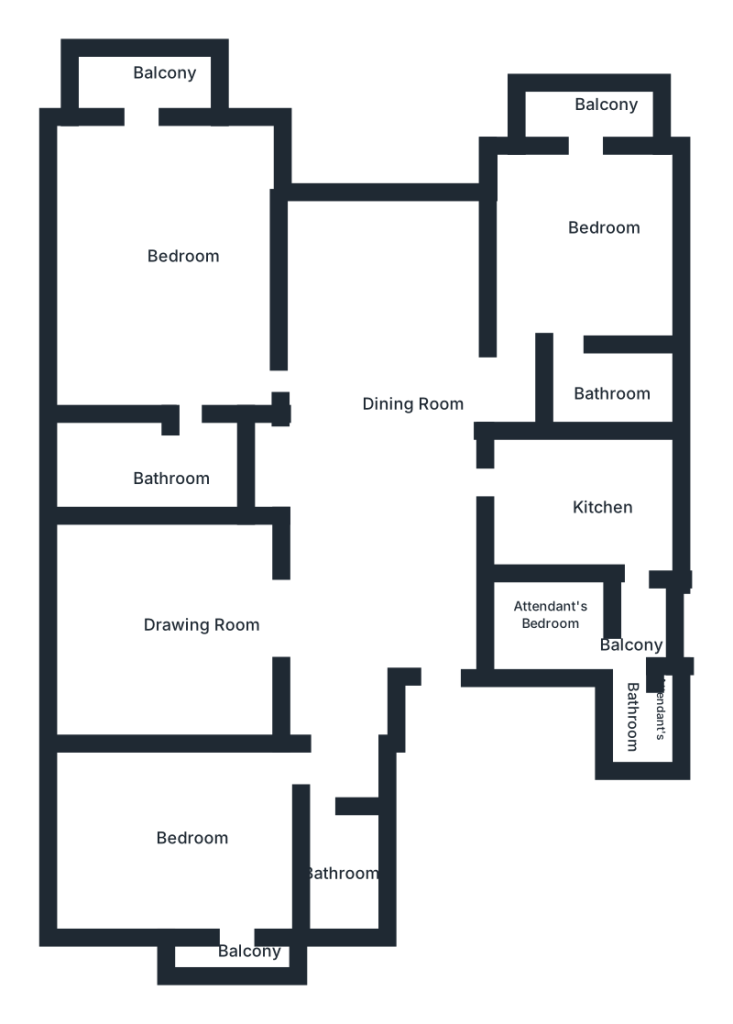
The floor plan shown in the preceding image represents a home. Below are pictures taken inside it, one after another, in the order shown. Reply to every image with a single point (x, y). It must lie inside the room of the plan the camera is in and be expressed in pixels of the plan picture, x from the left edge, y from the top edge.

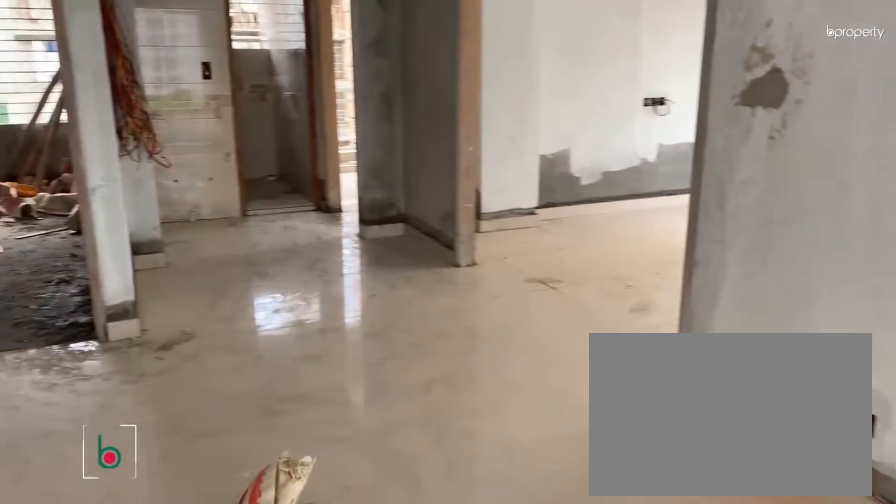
(392, 449)
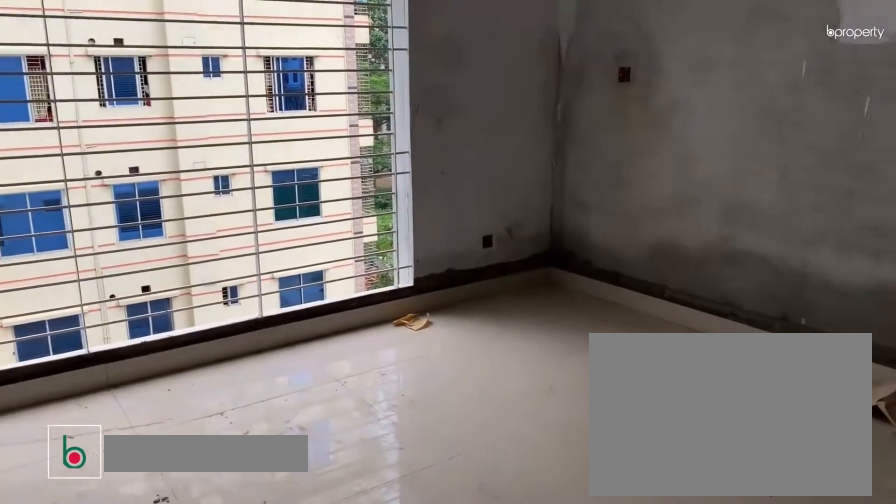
(161, 622)
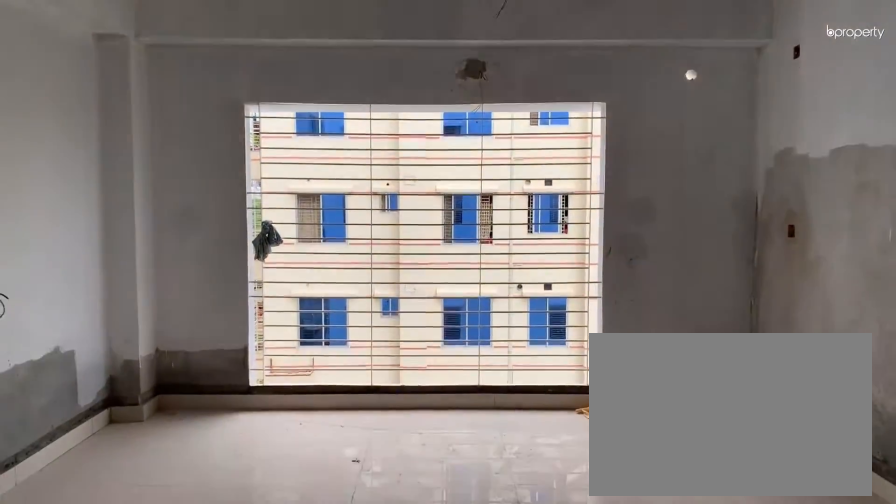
(177, 623)
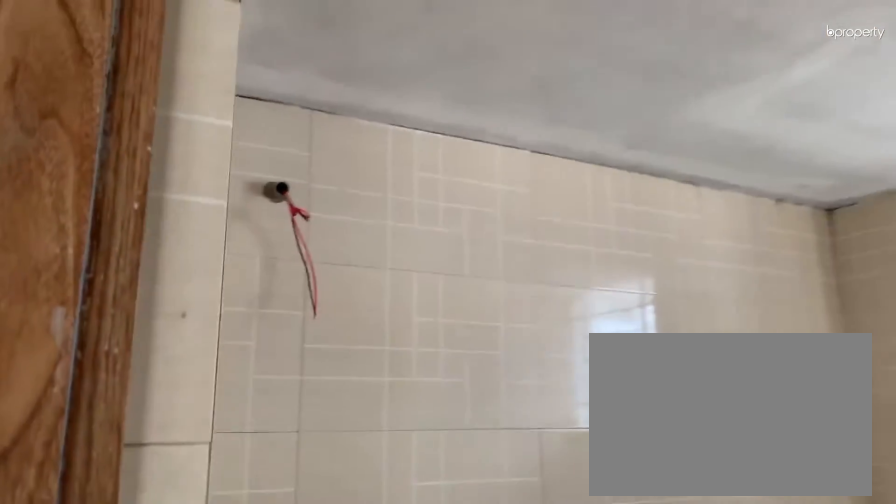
(325, 866)
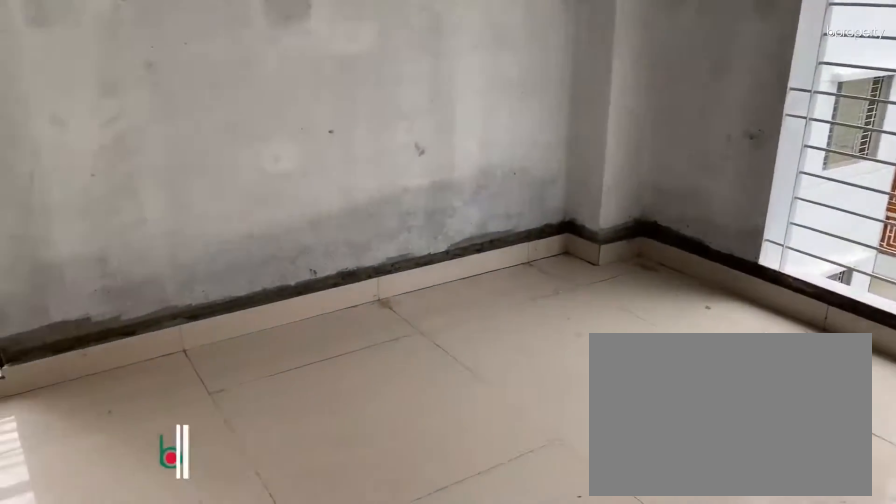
(203, 825)
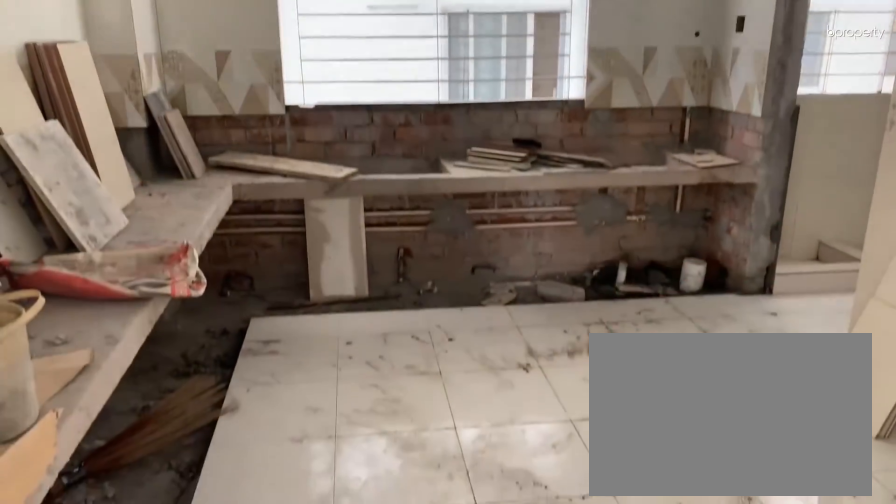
(574, 482)
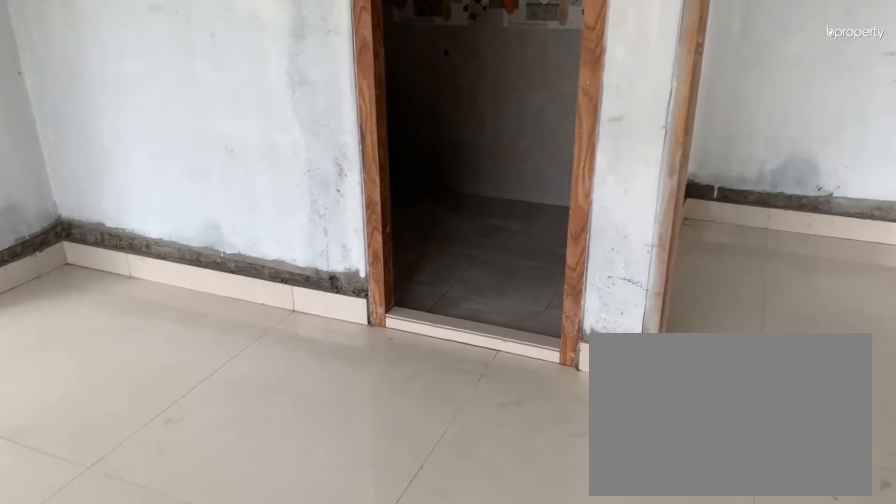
(587, 256)
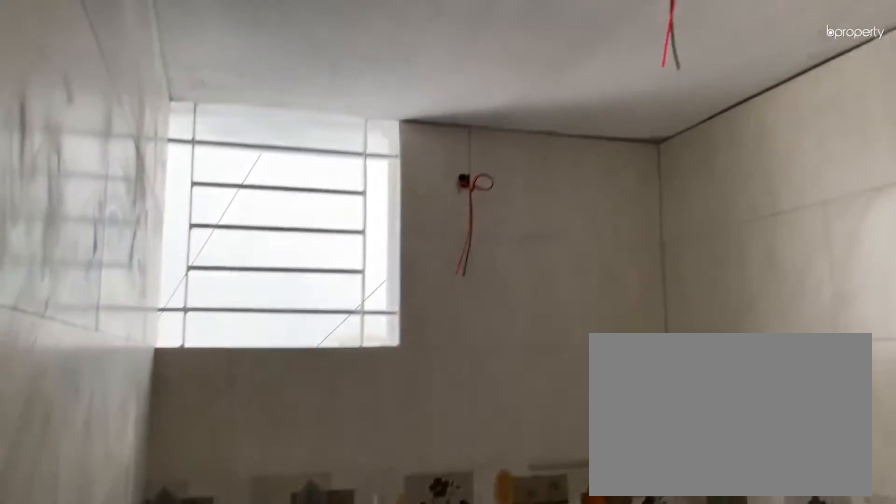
(602, 389)
